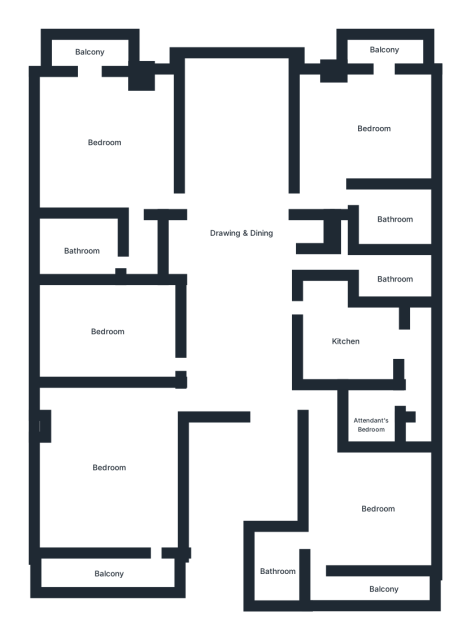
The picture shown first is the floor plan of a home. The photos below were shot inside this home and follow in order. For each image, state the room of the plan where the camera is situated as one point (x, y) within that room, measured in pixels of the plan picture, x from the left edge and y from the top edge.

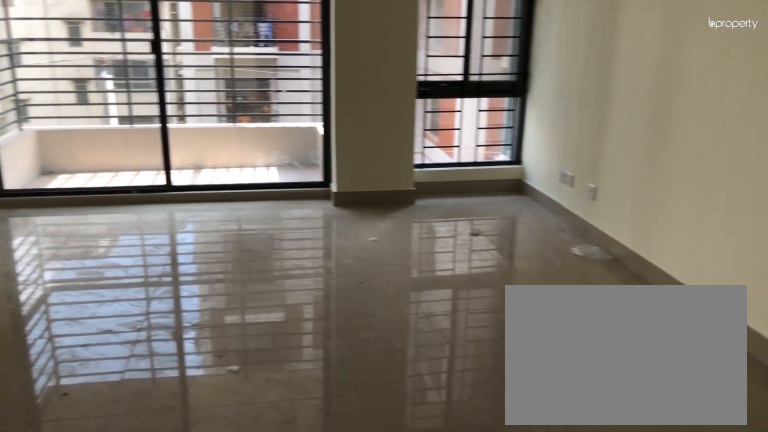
(102, 138)
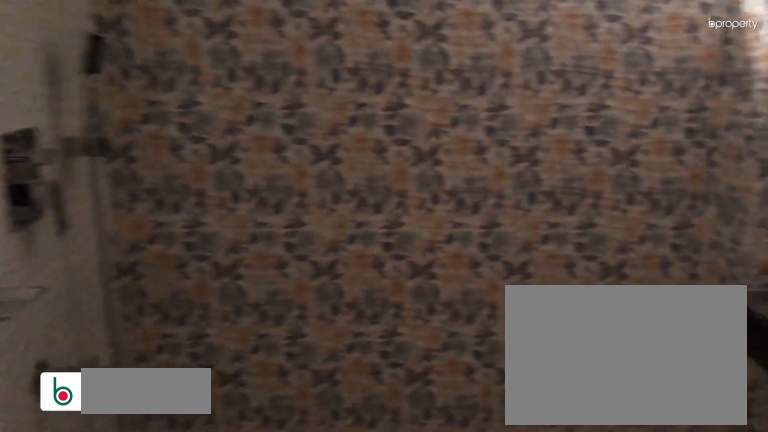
(81, 246)
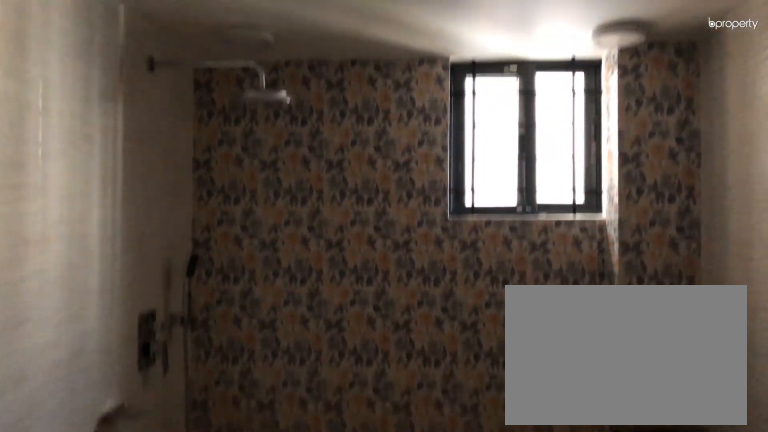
(81, 246)
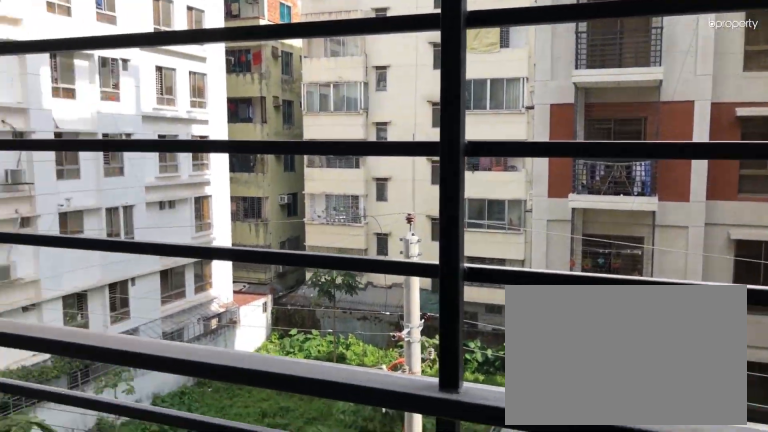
(86, 48)
